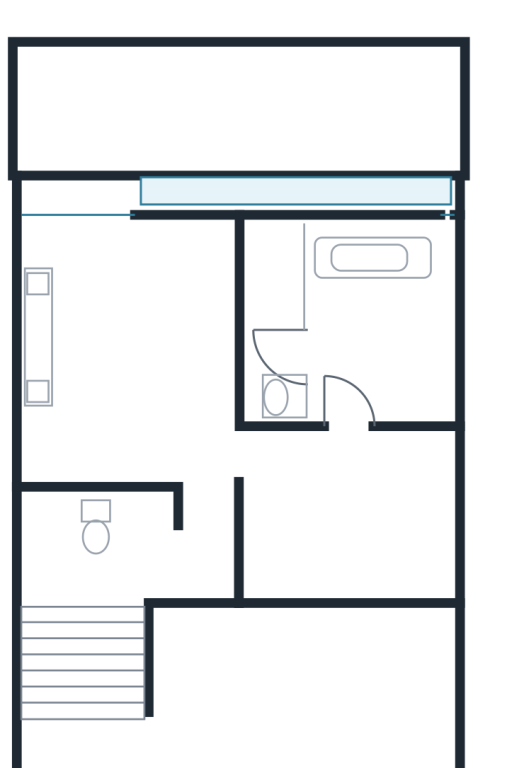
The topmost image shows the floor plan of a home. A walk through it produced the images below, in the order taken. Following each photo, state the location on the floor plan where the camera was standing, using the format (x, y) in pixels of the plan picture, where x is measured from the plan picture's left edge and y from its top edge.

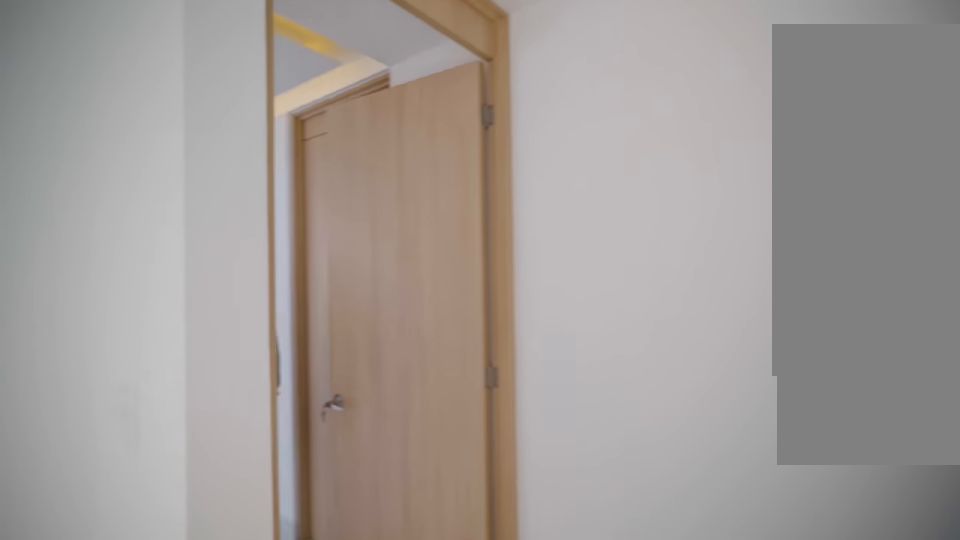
(118, 579)
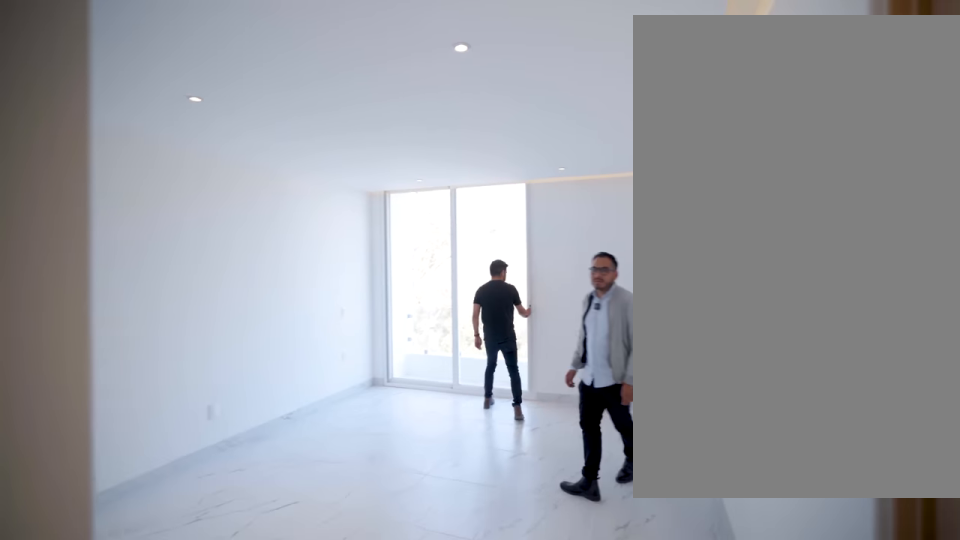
(205, 578)
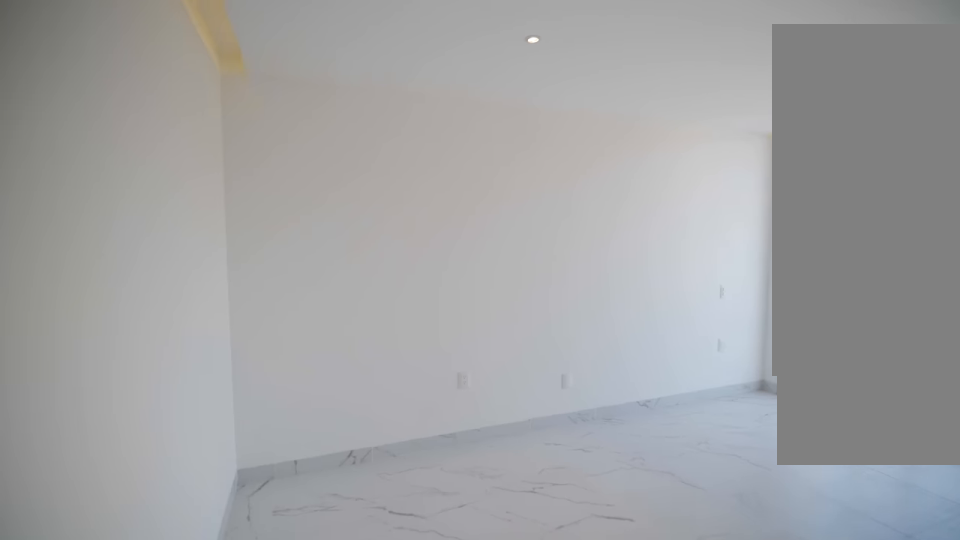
(205, 471)
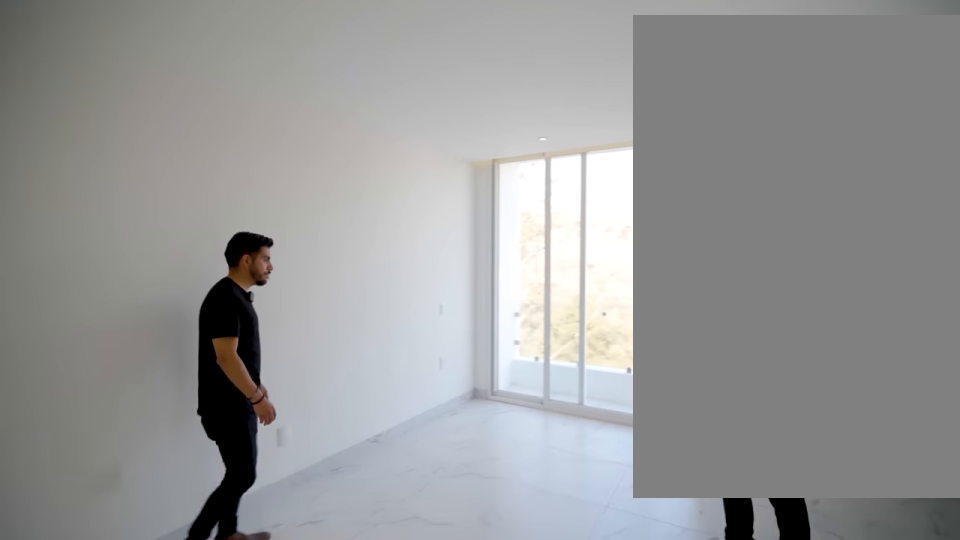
(204, 462)
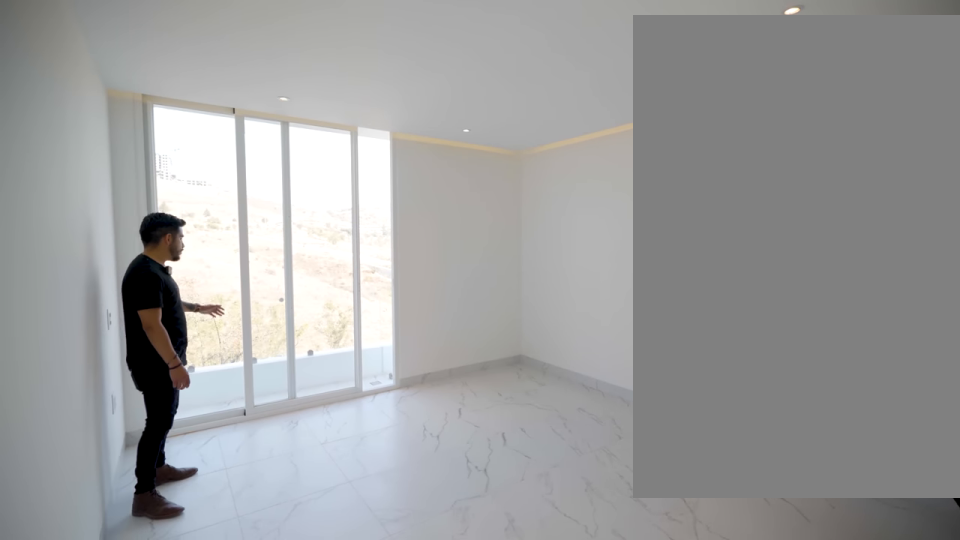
(81, 458)
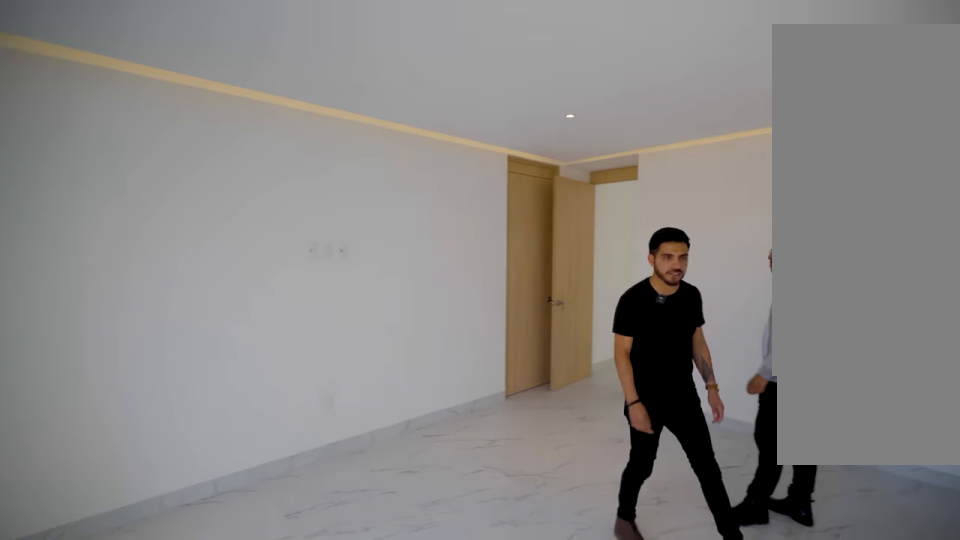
(66, 312)
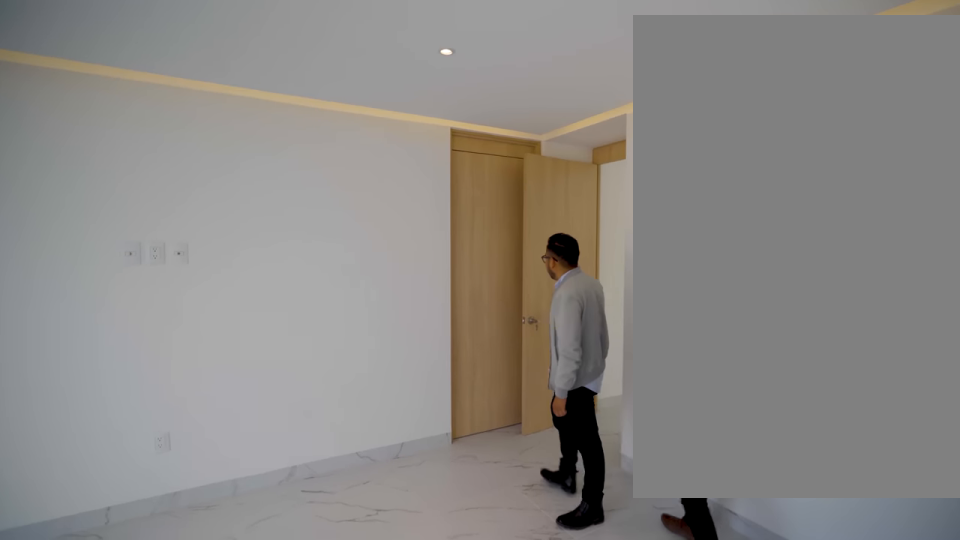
(70, 308)
